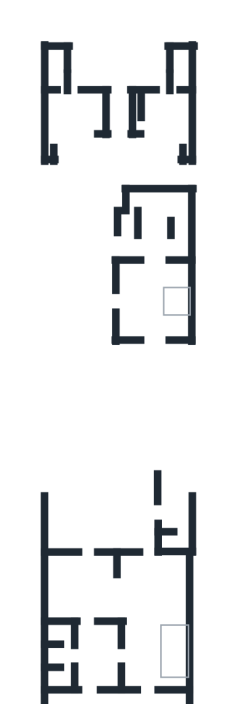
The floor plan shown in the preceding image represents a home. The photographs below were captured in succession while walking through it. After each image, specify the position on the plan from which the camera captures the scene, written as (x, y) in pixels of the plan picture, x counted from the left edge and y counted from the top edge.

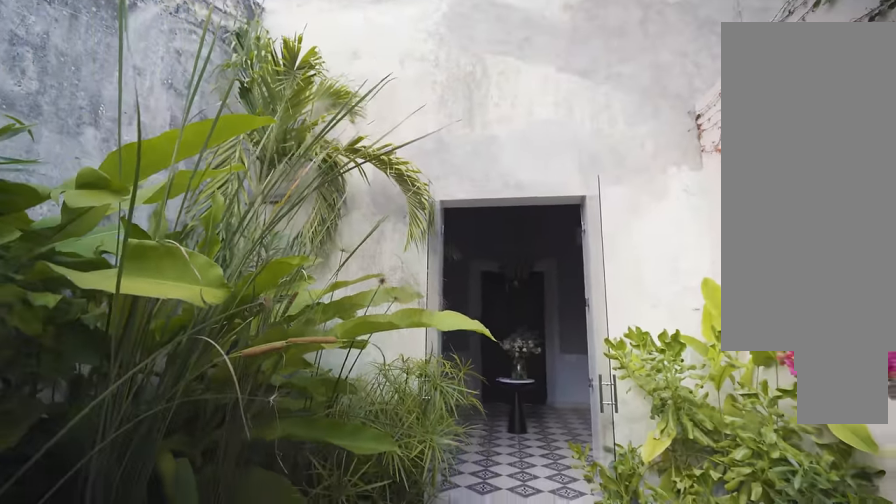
(139, 650)
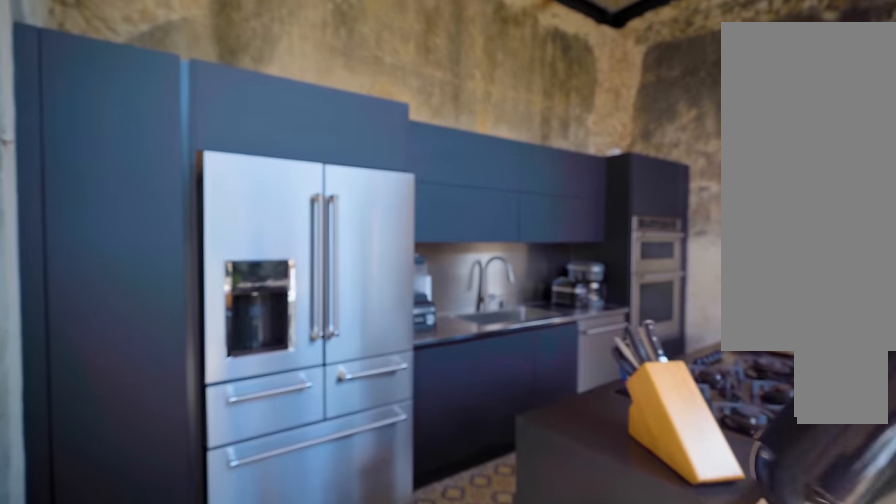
(105, 572)
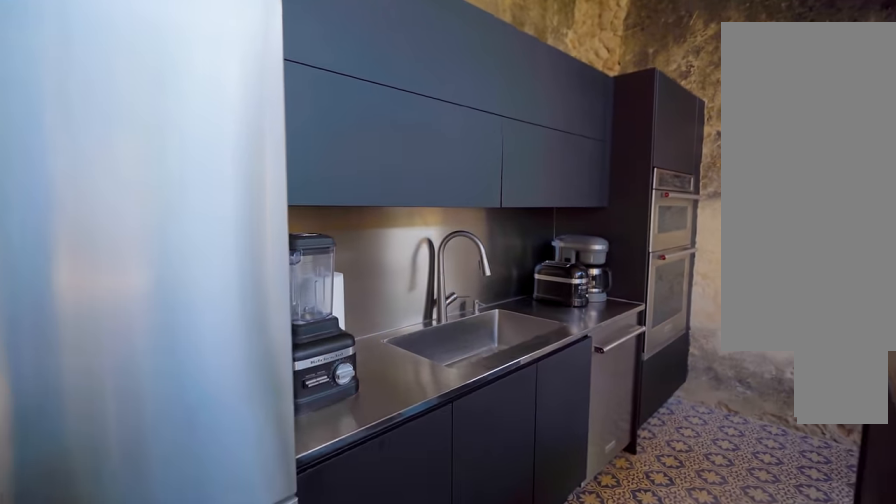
(71, 605)
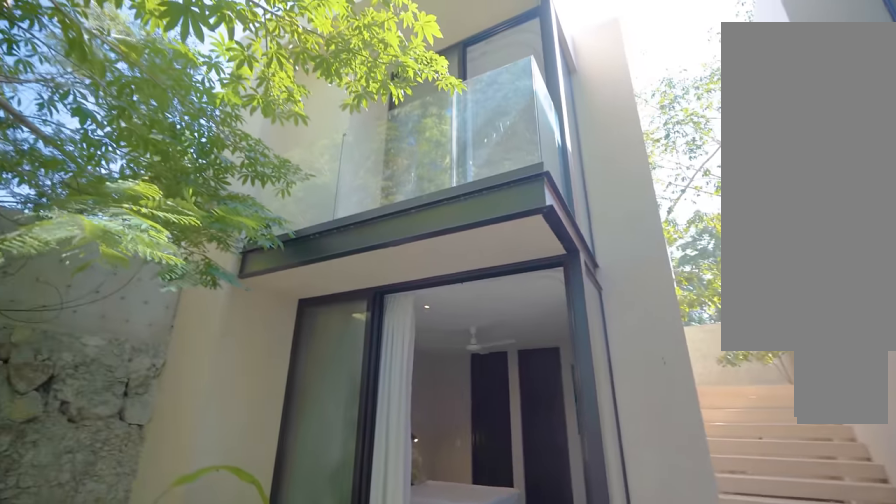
(93, 189)
